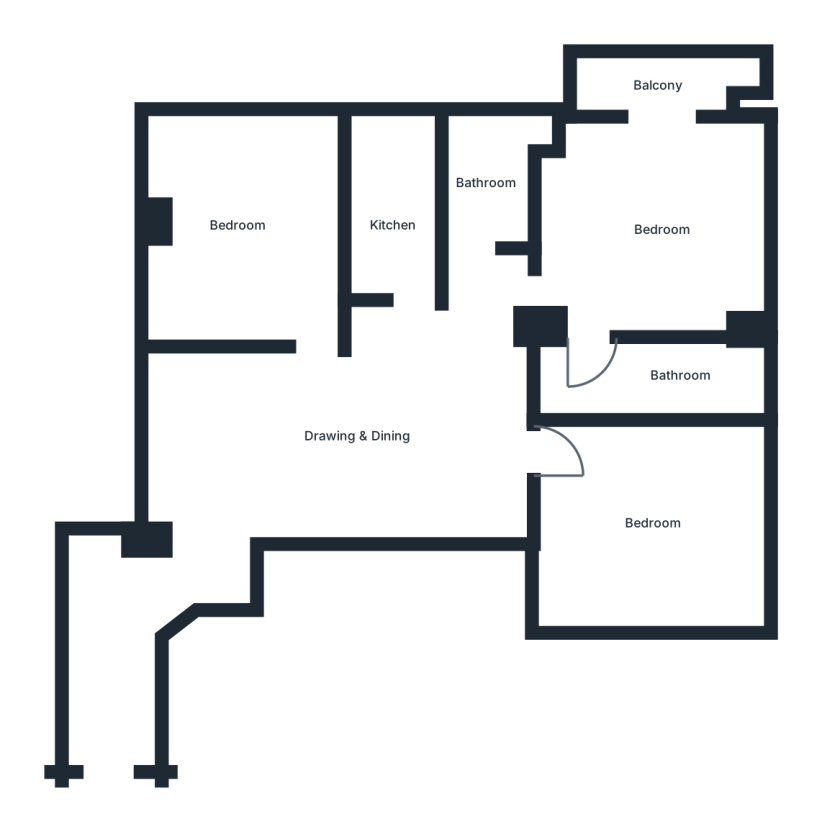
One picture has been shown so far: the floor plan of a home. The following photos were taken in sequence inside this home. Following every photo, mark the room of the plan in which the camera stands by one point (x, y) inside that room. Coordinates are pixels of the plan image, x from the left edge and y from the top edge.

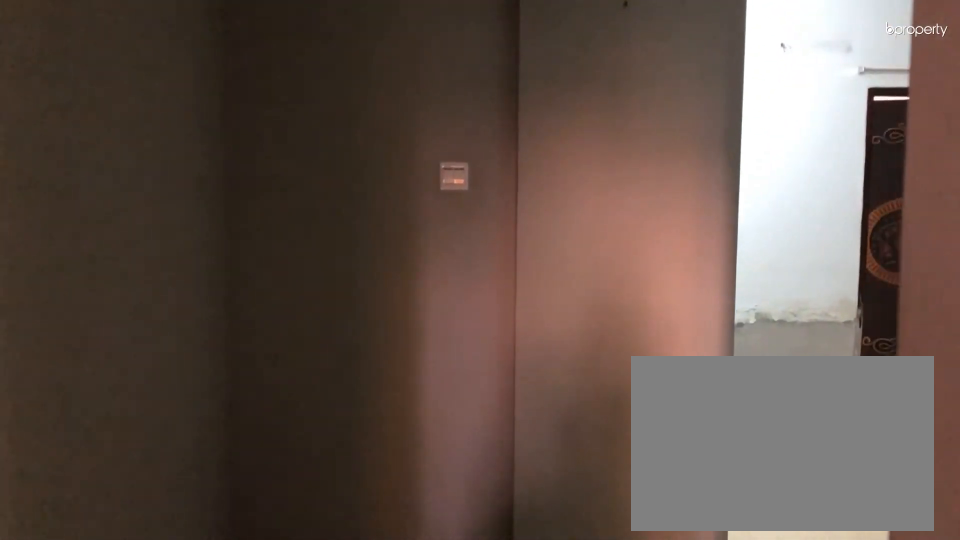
(126, 592)
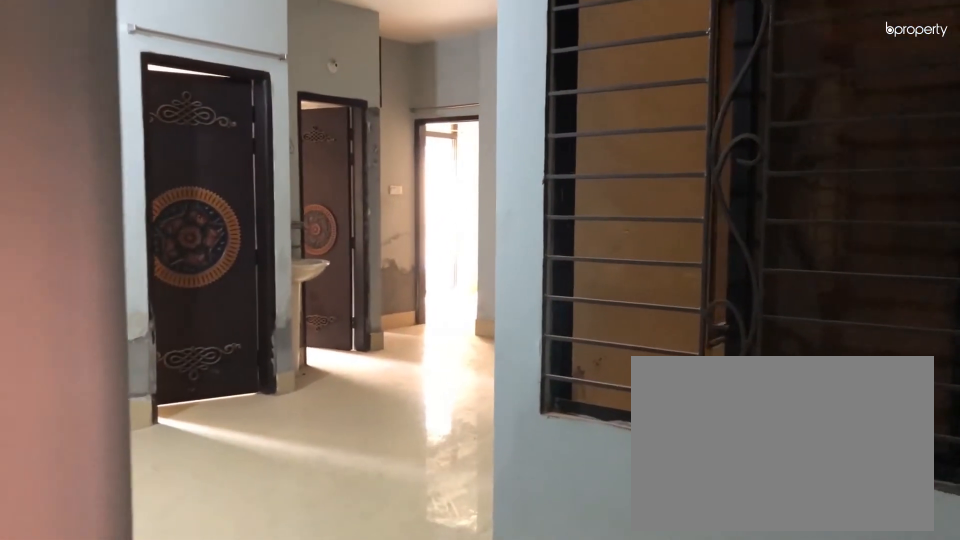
(126, 592)
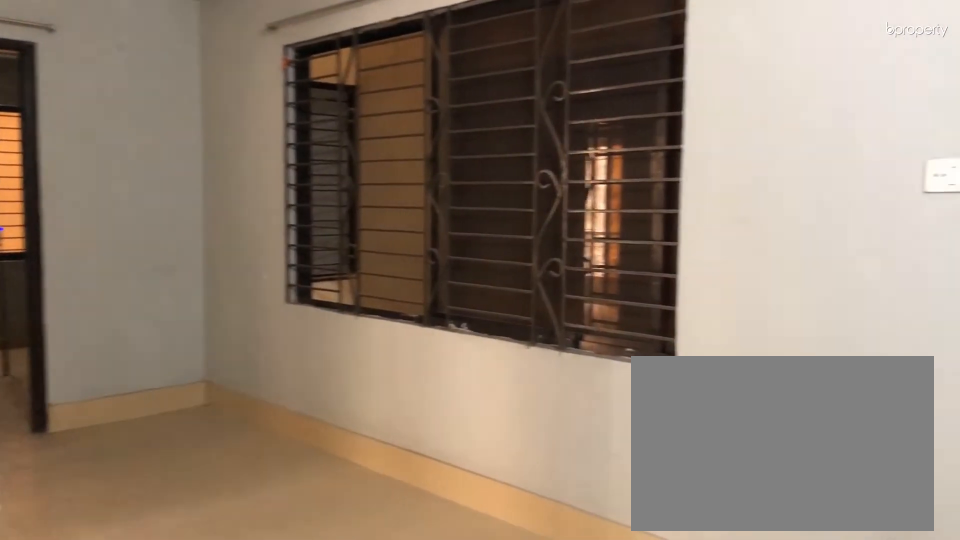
(330, 442)
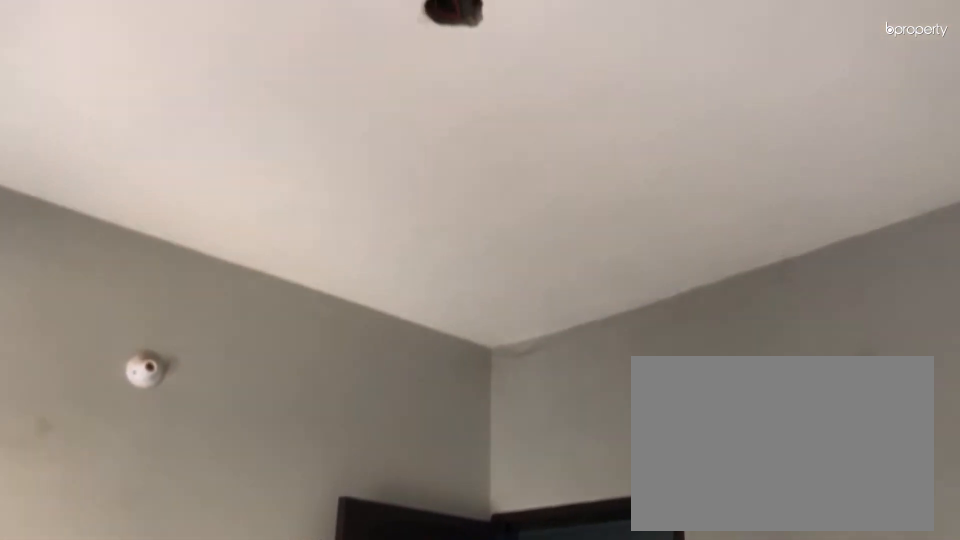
(260, 236)
